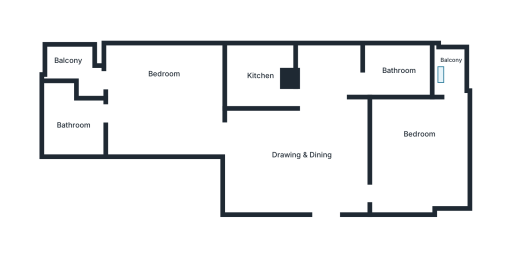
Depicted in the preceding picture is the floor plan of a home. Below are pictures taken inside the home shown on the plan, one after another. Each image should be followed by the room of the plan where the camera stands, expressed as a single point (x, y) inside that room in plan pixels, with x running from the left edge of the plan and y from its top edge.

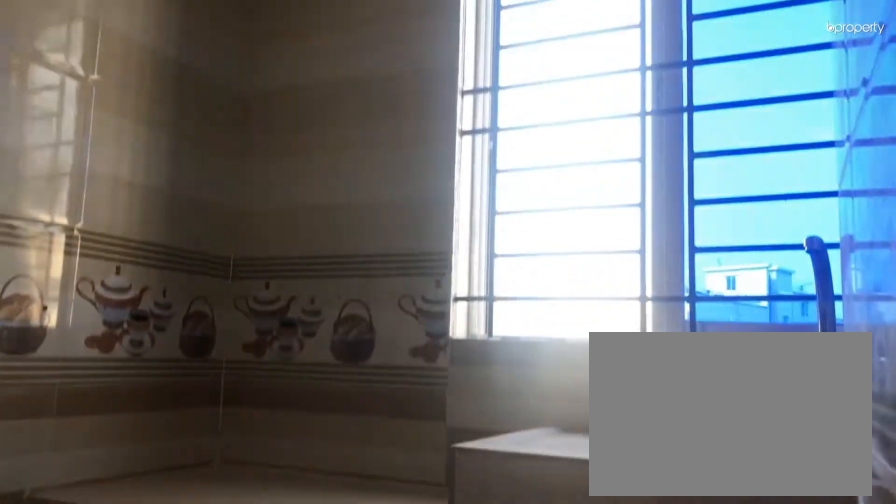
(259, 75)
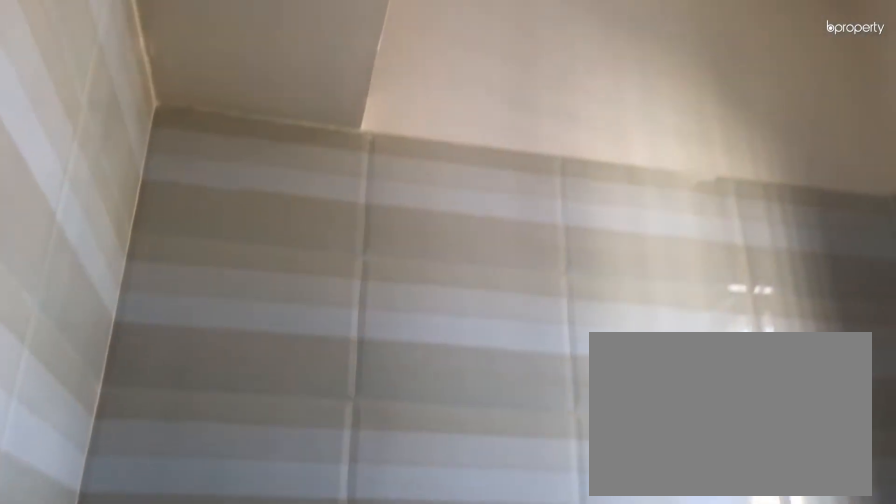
(259, 75)
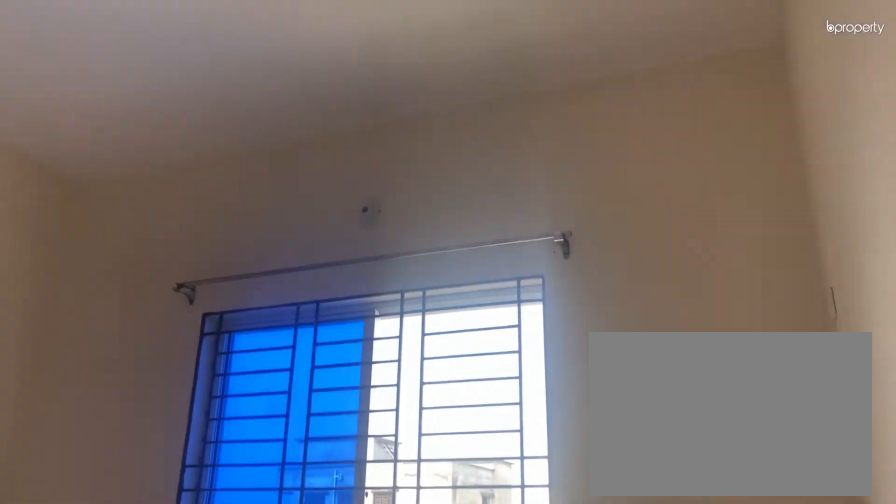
(159, 100)
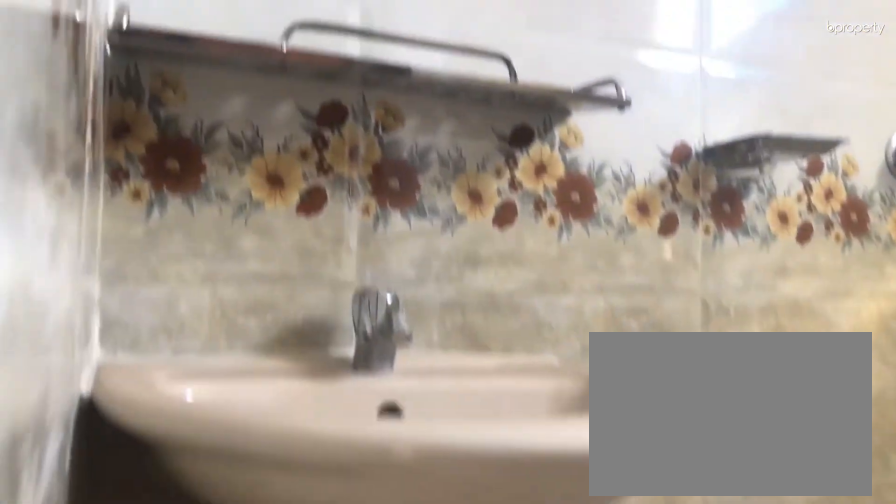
(71, 124)
